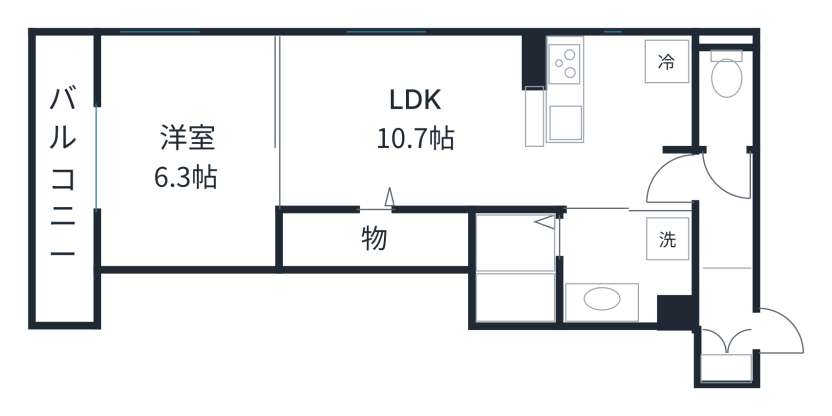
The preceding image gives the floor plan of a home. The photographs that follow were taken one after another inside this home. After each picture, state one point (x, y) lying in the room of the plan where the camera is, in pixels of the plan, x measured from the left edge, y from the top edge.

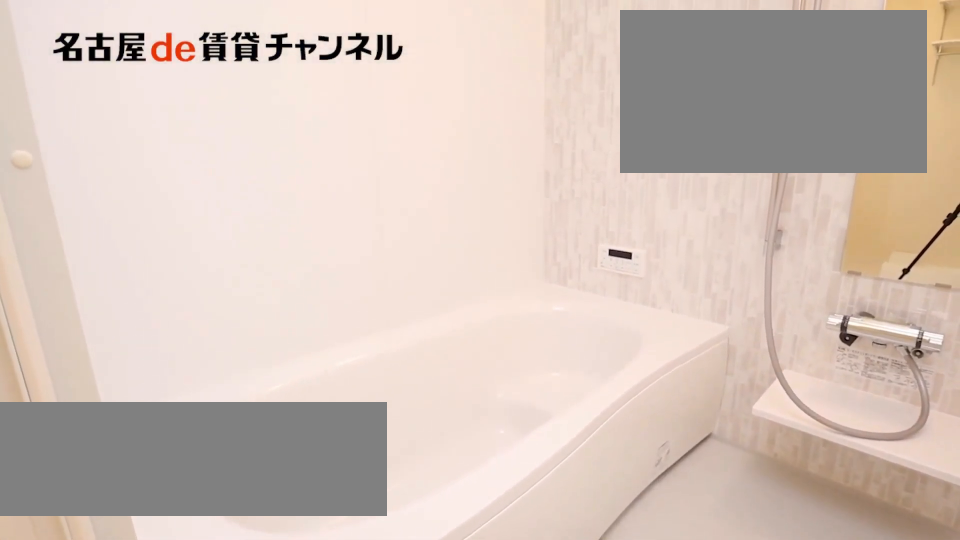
(515, 272)
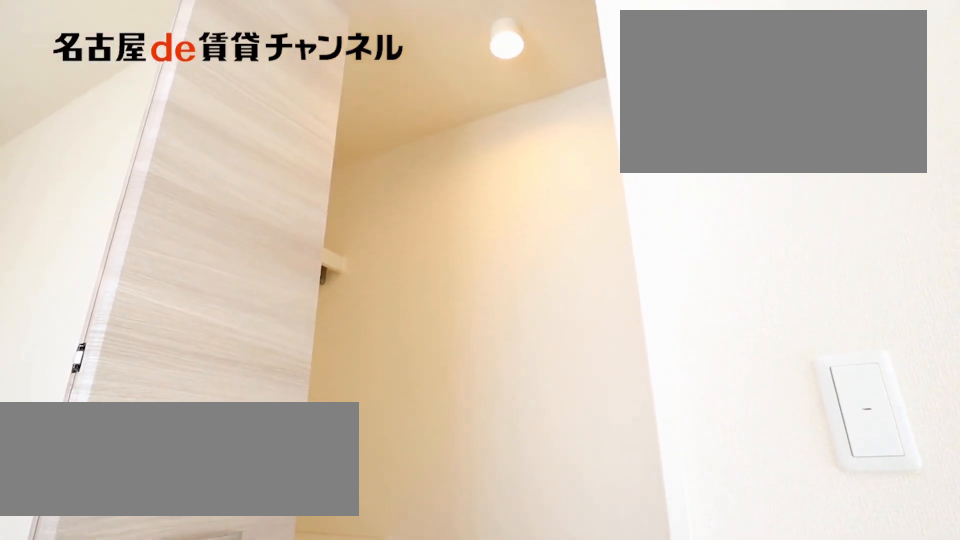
(375, 242)
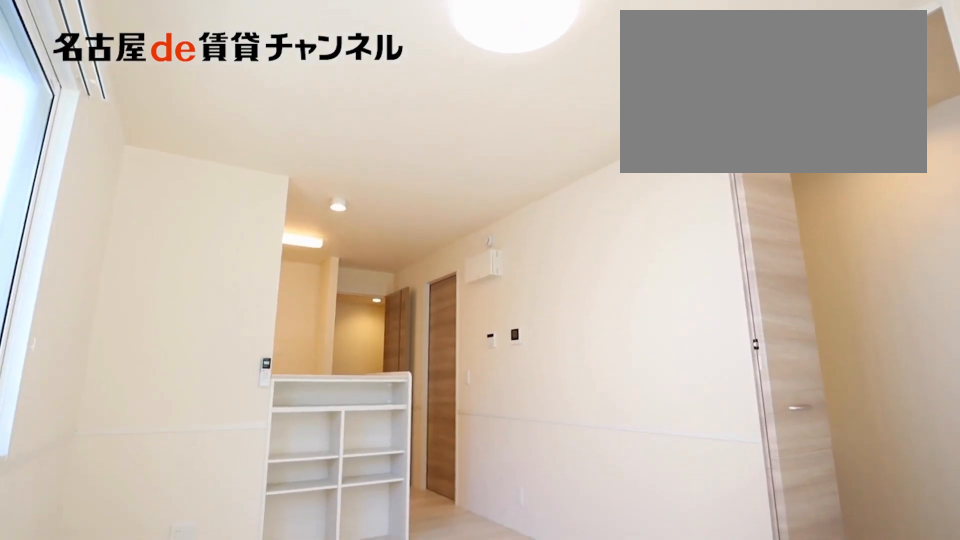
(403, 121)
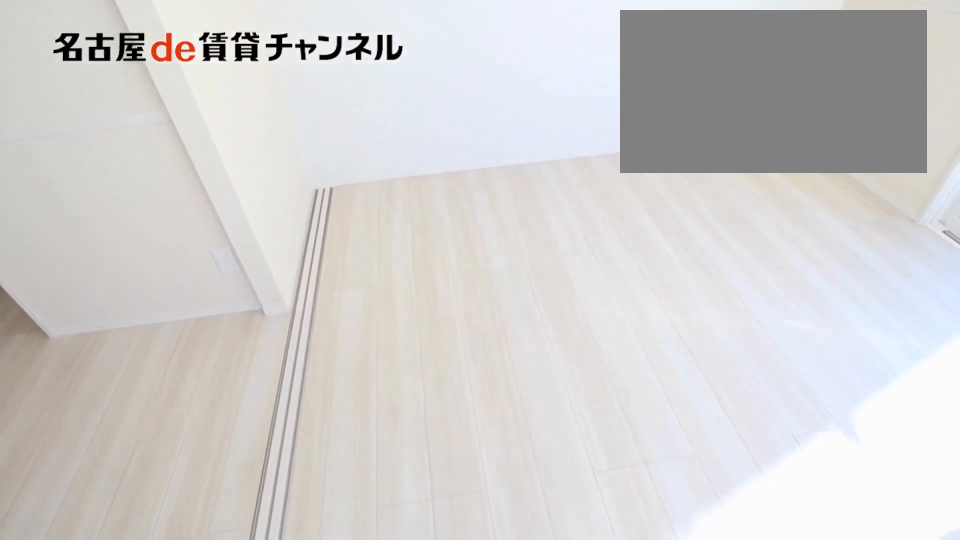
(187, 152)
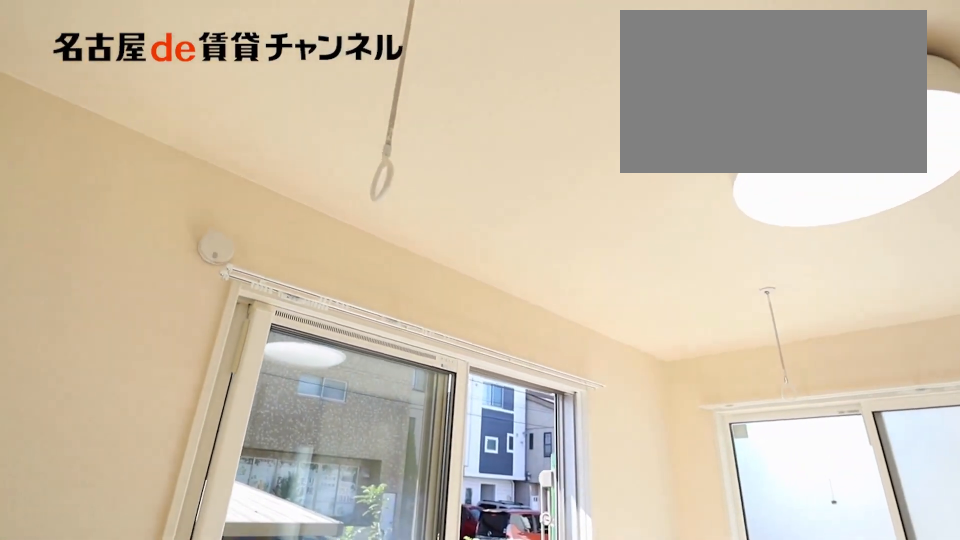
(190, 152)
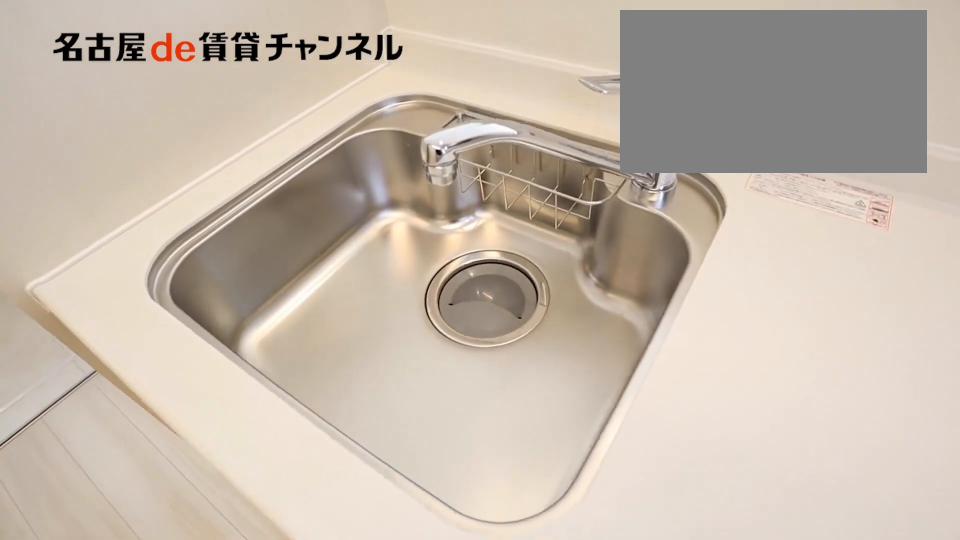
(609, 90)
